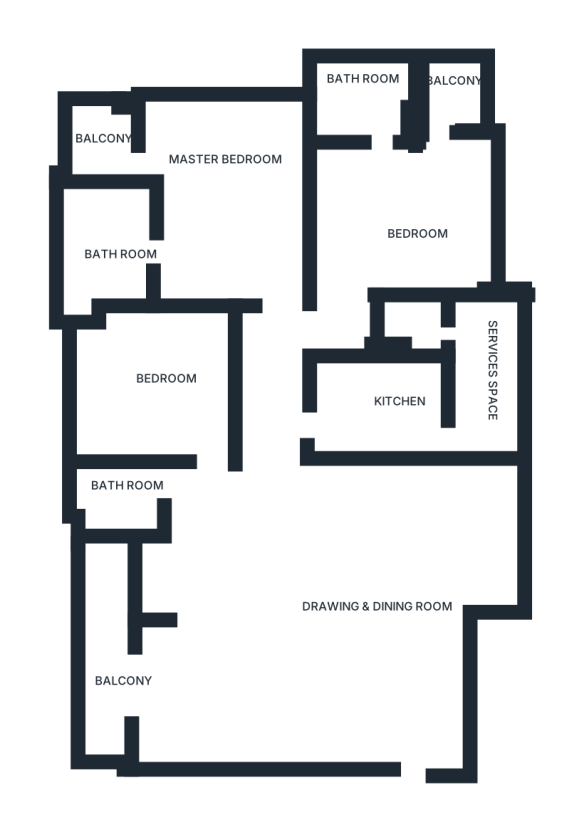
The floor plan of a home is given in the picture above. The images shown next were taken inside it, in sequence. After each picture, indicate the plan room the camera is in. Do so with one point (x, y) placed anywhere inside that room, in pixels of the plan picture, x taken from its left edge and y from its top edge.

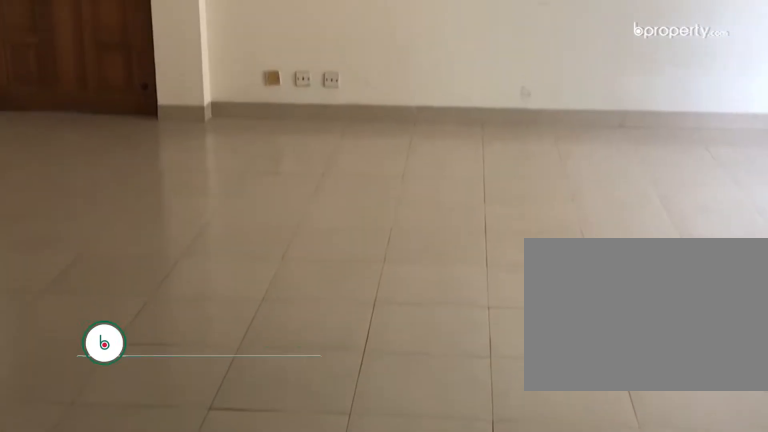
(271, 546)
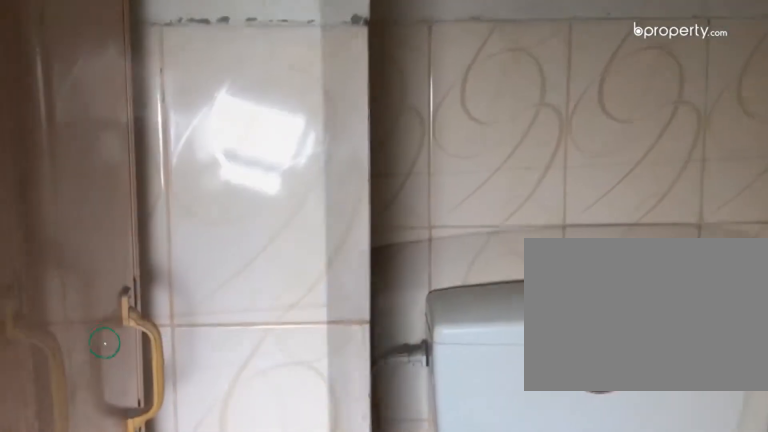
(444, 329)
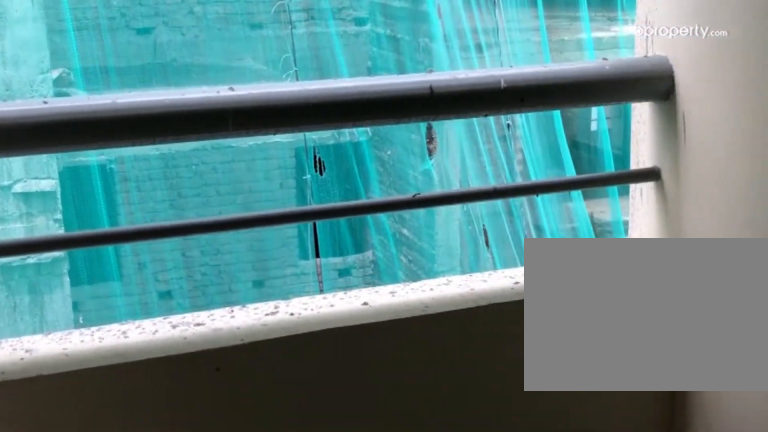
(446, 102)
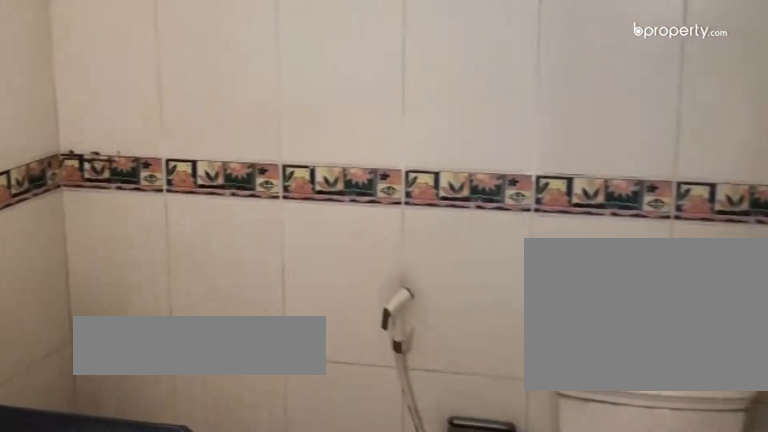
(121, 245)
